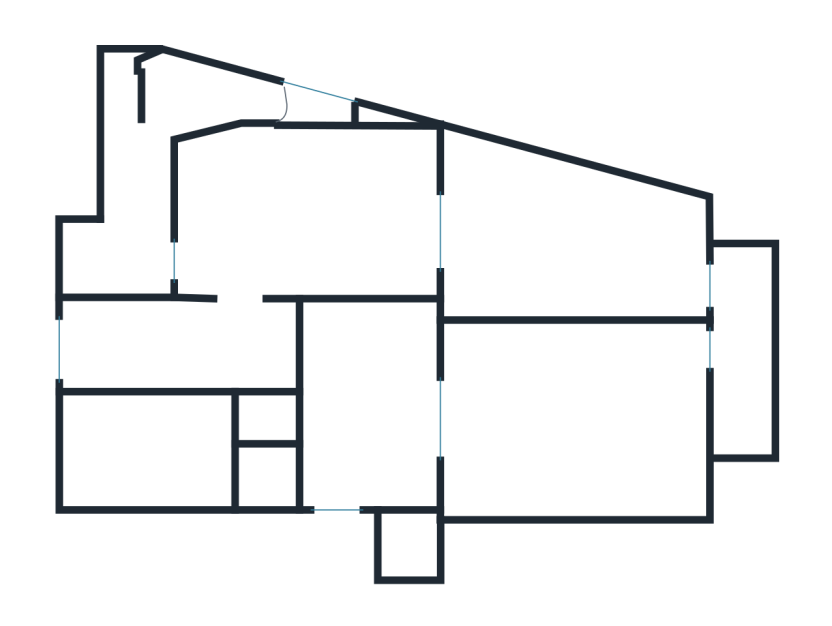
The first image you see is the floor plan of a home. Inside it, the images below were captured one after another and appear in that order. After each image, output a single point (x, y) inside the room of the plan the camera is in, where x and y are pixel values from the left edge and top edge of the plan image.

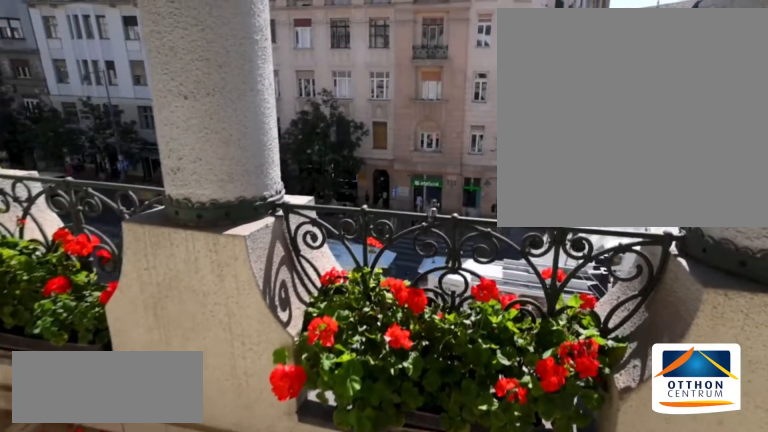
(758, 356)
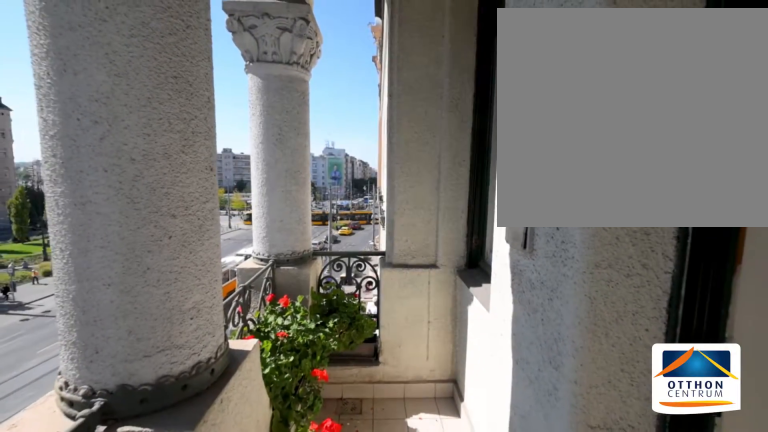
(758, 356)
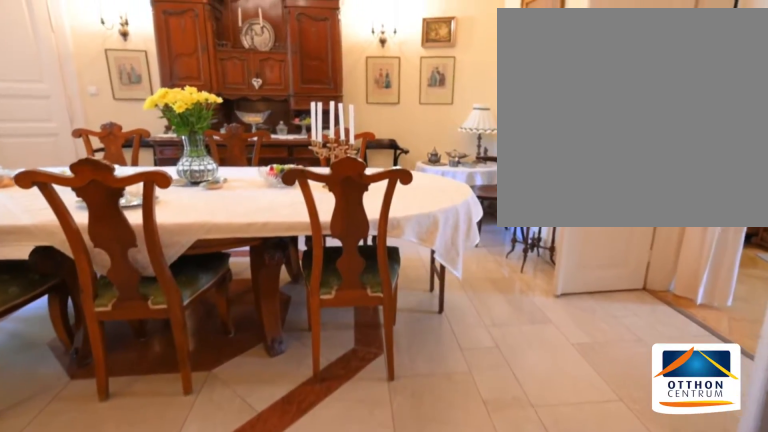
(324, 208)
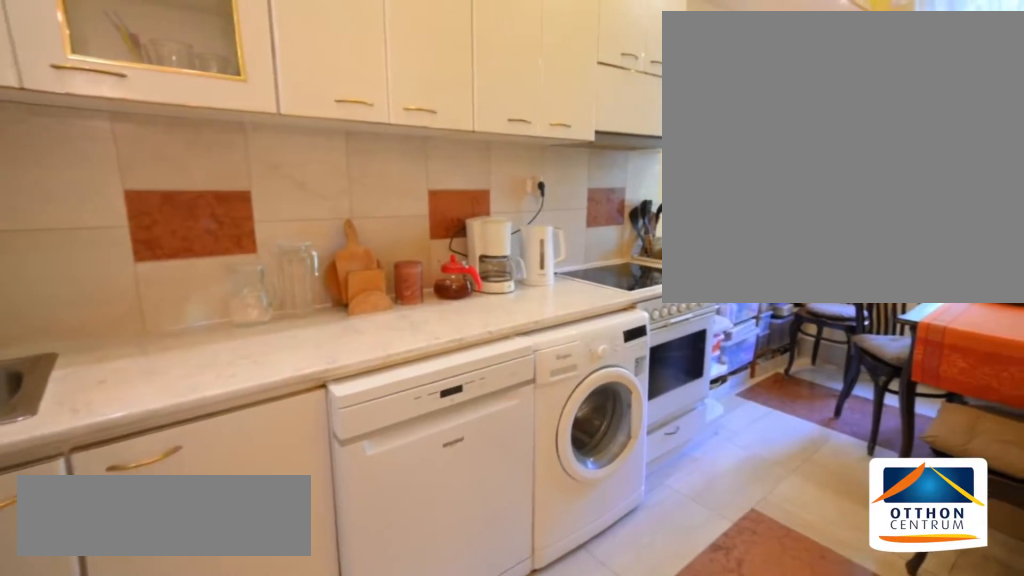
(191, 346)
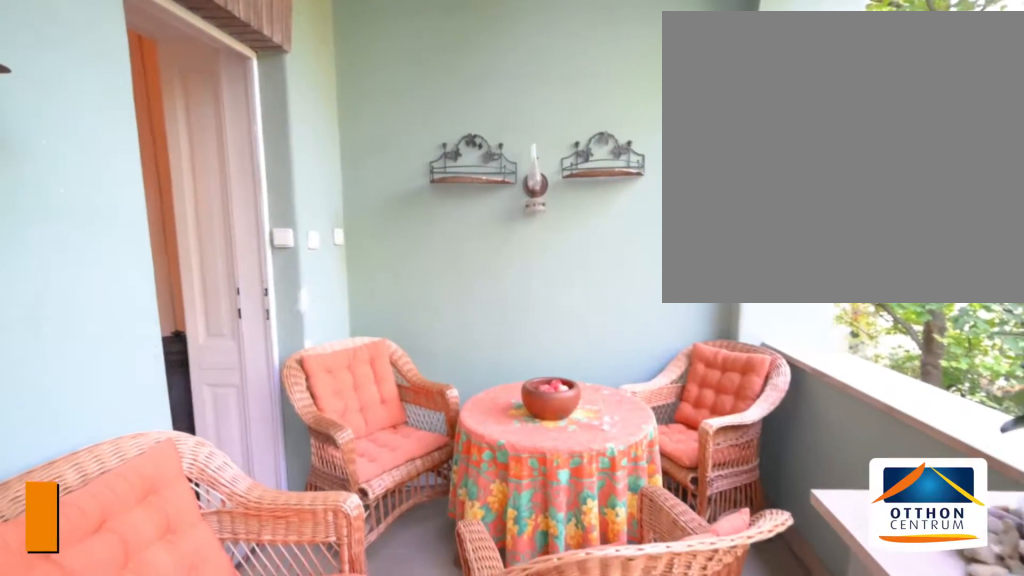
(136, 216)
